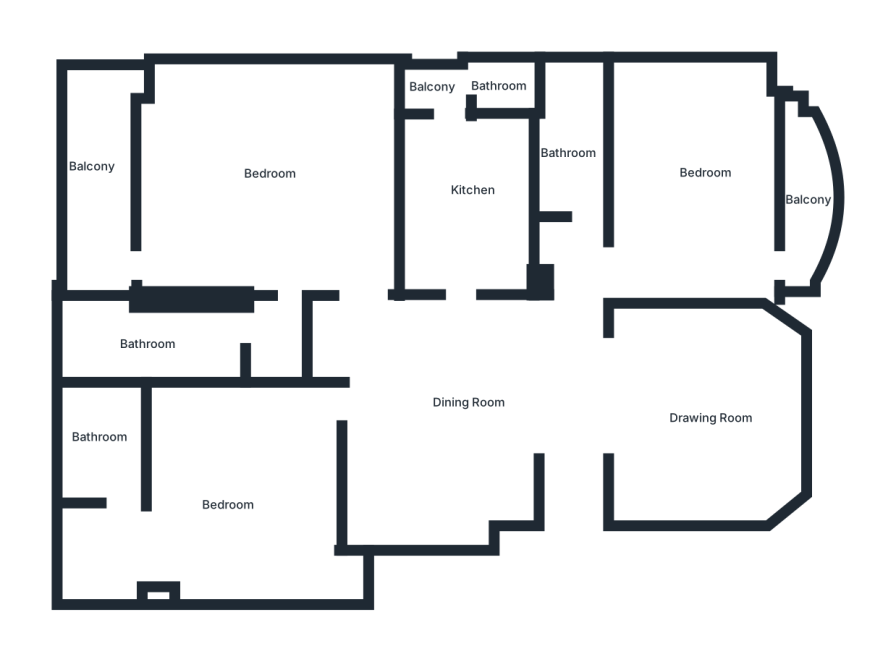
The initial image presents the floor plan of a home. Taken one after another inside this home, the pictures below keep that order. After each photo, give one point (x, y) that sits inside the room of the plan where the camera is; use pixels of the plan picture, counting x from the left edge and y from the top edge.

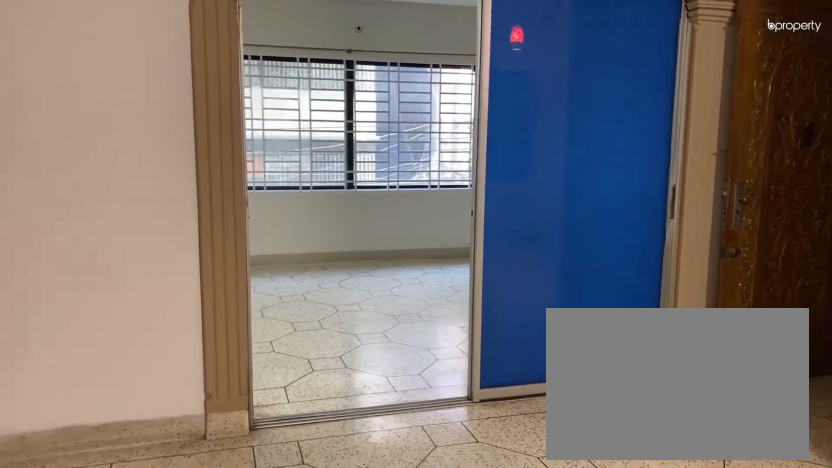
(443, 409)
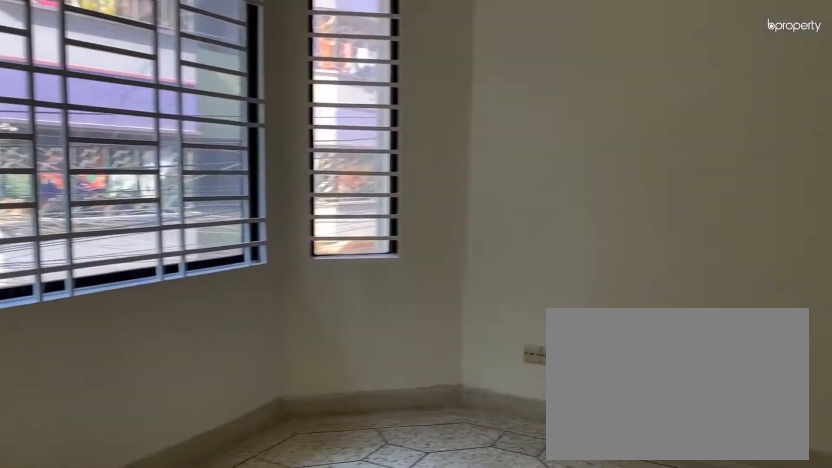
(714, 414)
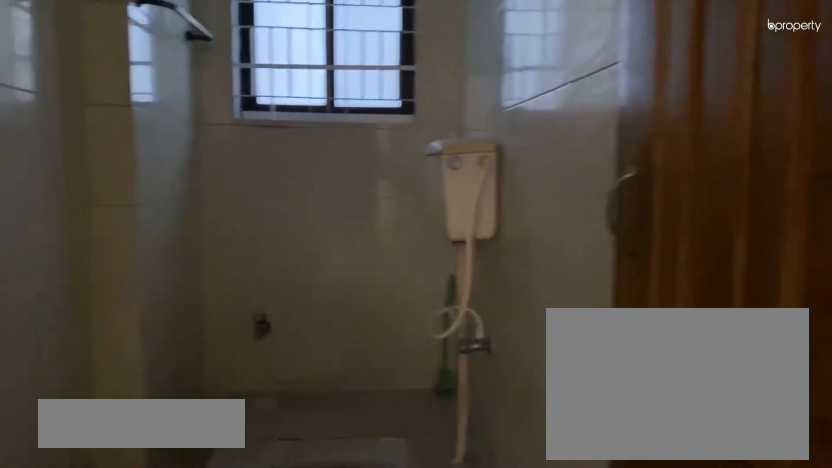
(564, 167)
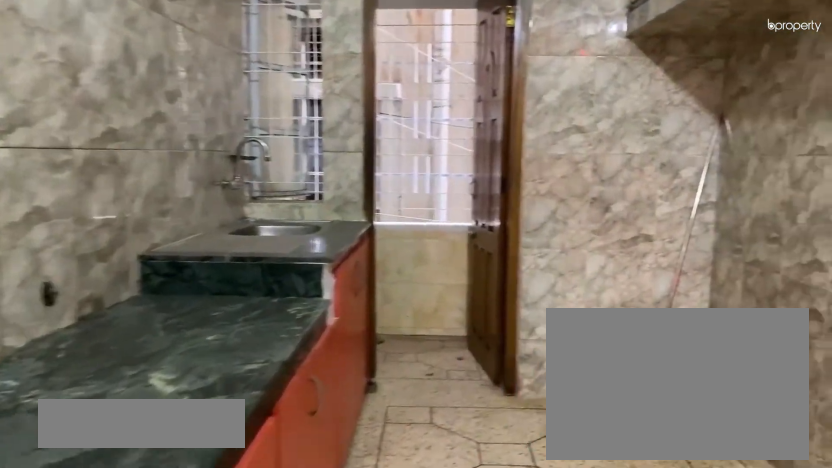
(454, 248)
